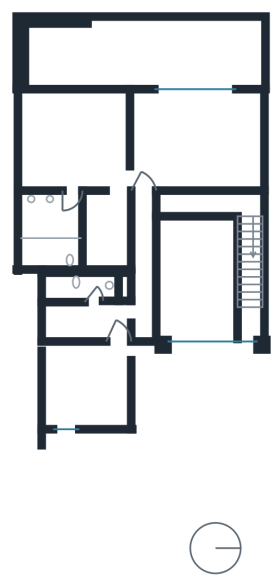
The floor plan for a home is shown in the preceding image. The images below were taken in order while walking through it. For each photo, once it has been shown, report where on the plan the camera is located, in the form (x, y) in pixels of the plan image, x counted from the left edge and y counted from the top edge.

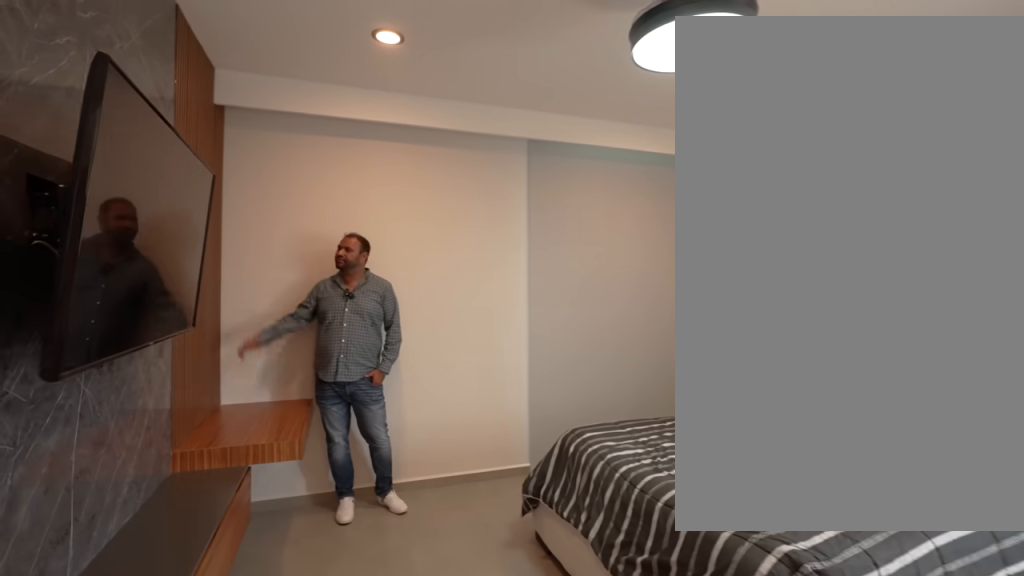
(110, 364)
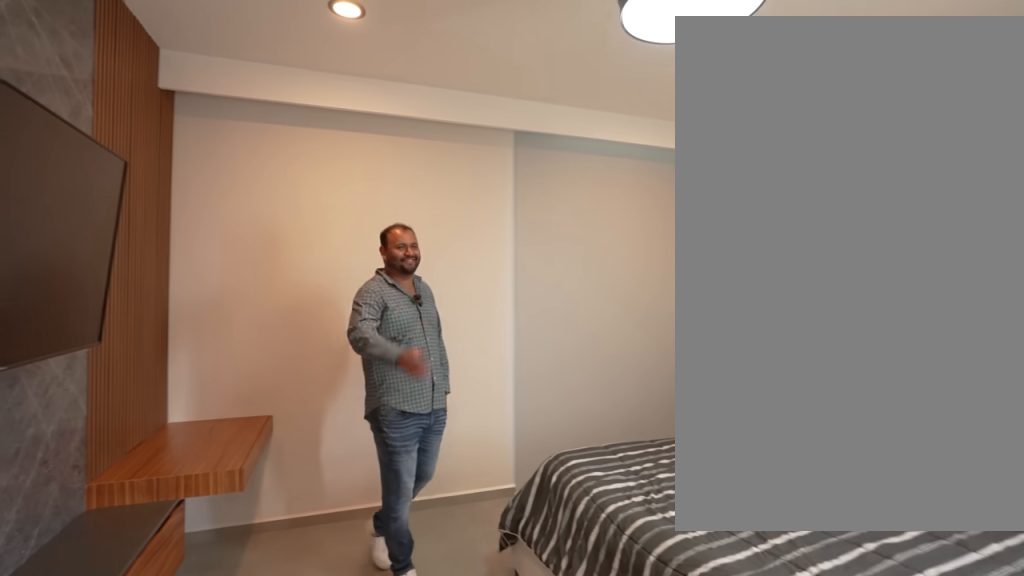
(110, 364)
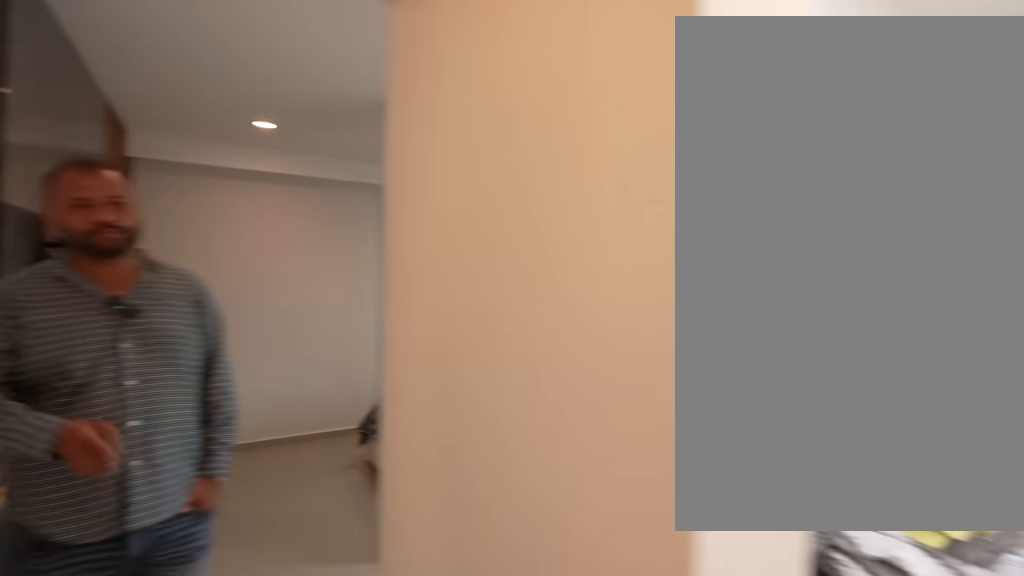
(110, 364)
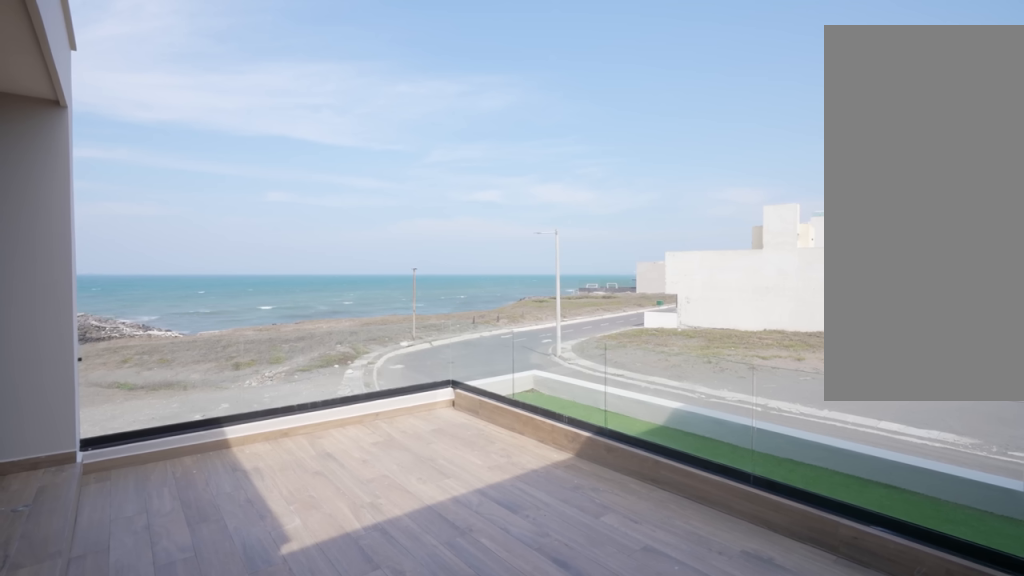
(149, 379)
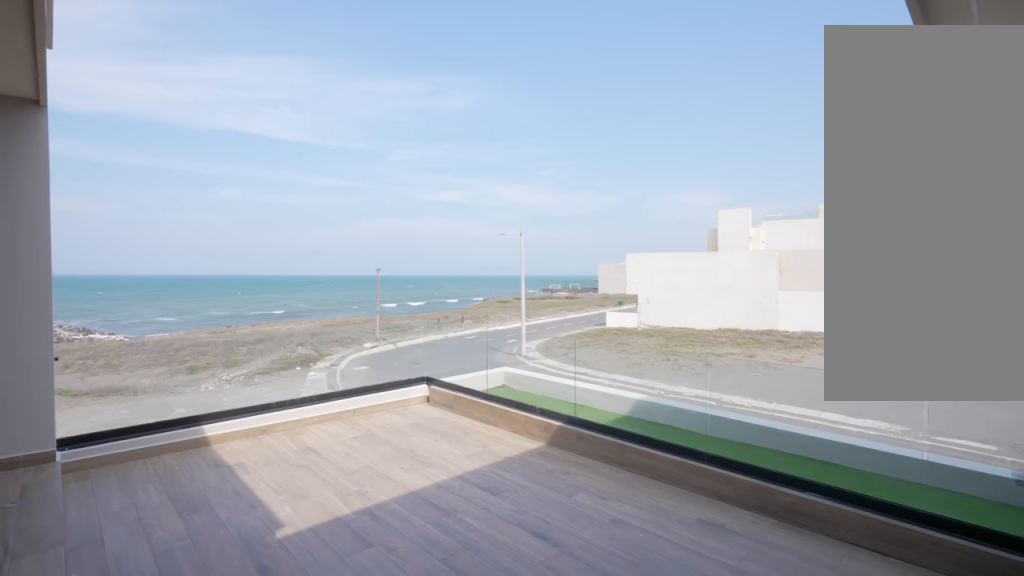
(158, 379)
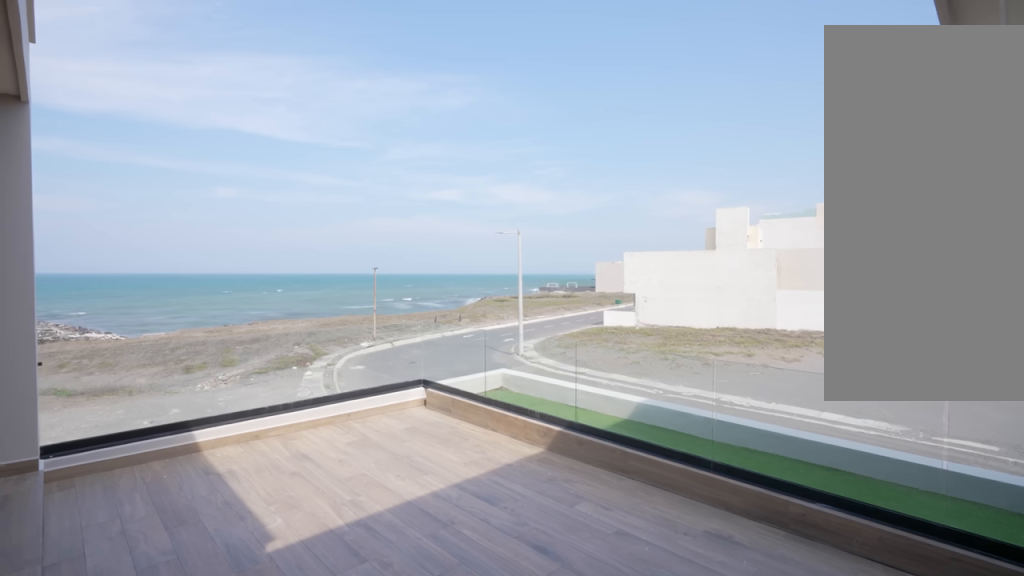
(162, 379)
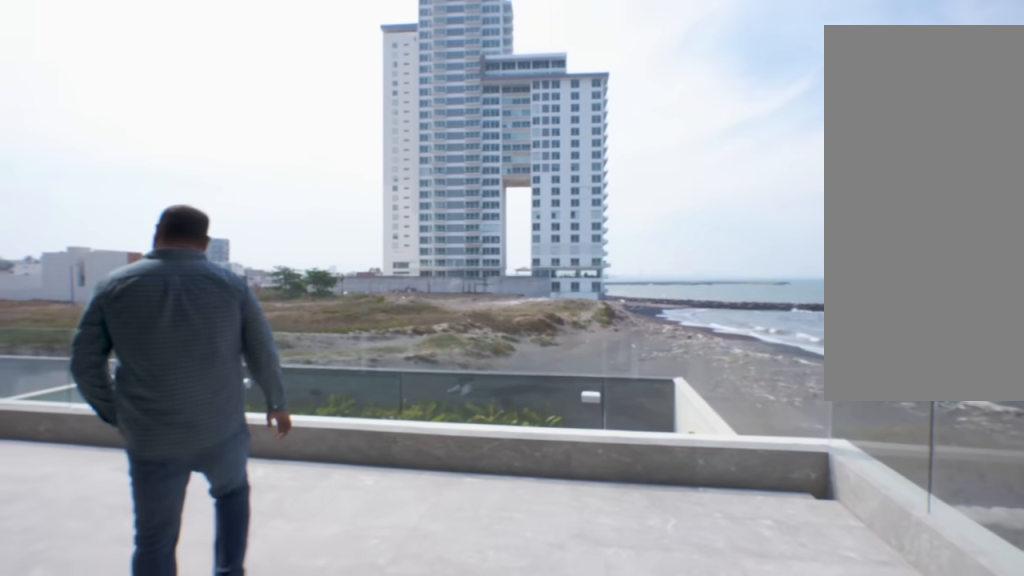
(221, 102)
